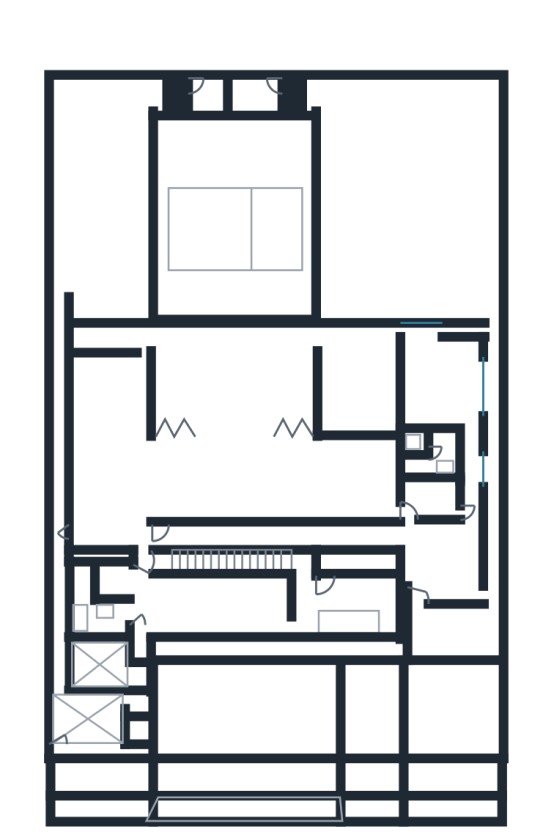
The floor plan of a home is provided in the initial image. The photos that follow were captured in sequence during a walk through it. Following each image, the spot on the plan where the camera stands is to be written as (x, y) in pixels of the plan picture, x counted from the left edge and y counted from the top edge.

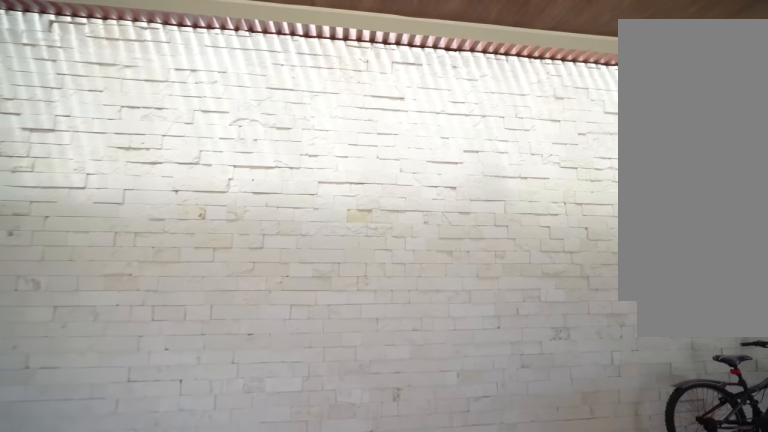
(216, 708)
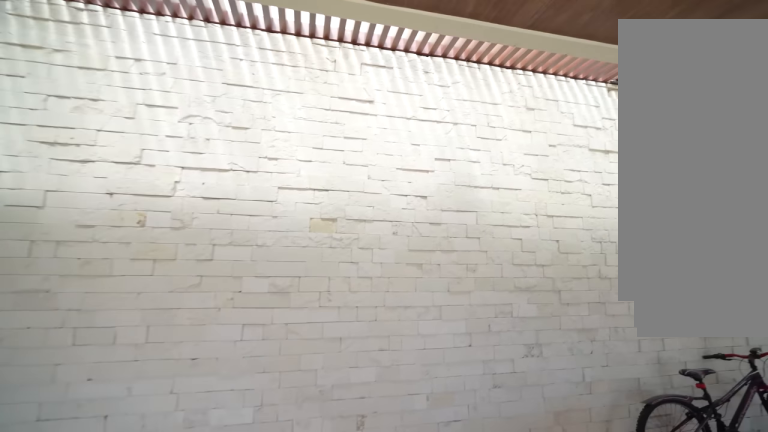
(216, 708)
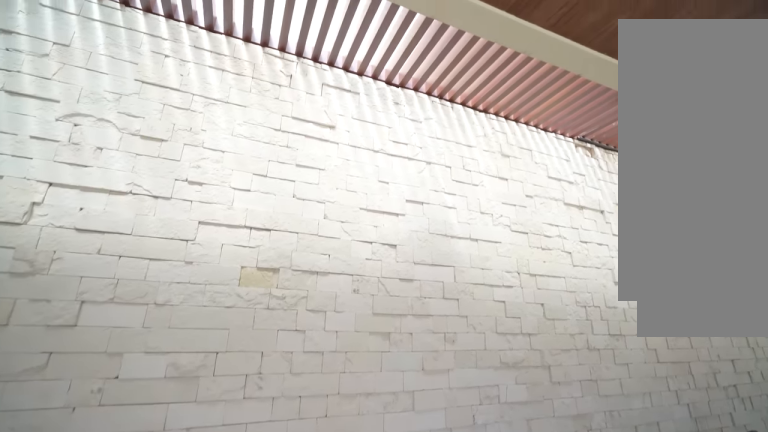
(208, 694)
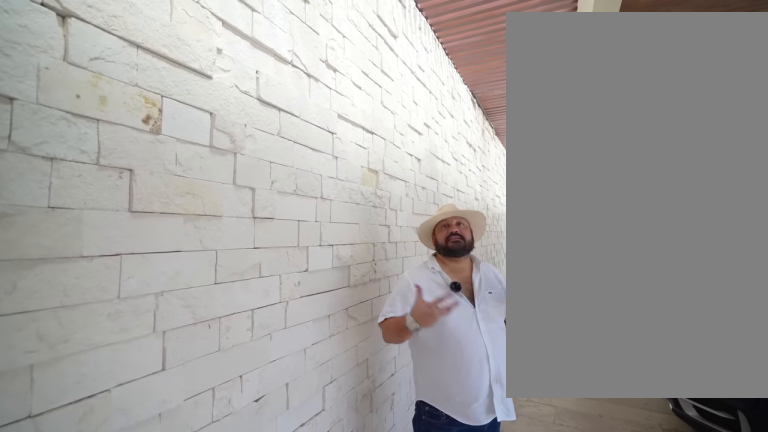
(209, 665)
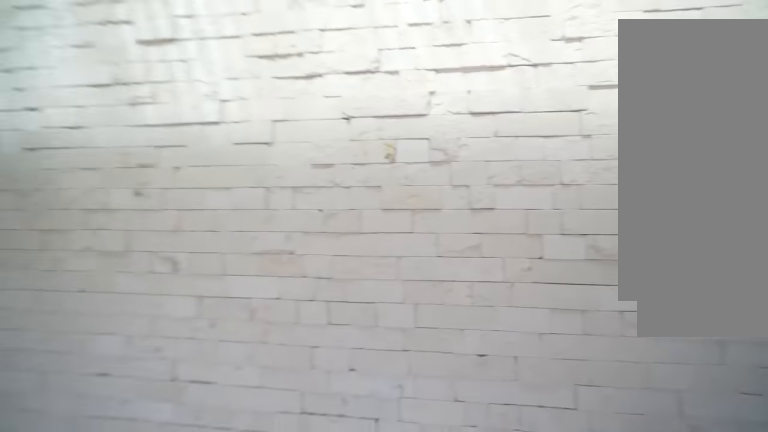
(203, 656)
